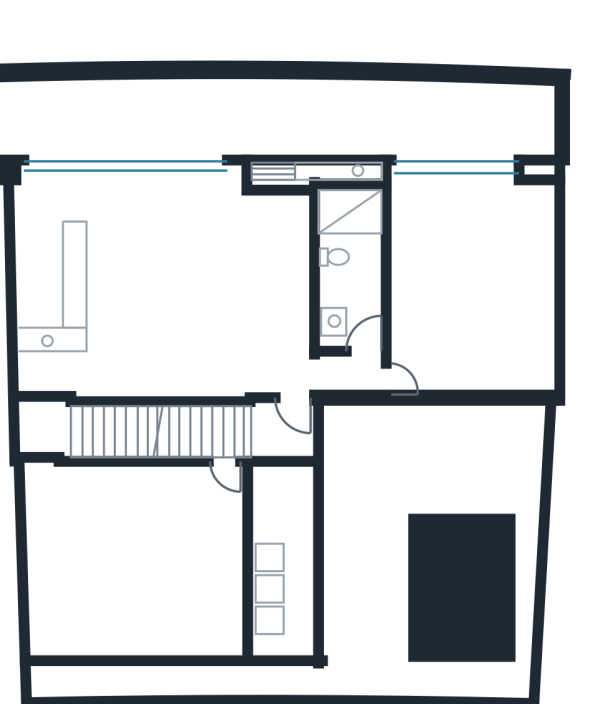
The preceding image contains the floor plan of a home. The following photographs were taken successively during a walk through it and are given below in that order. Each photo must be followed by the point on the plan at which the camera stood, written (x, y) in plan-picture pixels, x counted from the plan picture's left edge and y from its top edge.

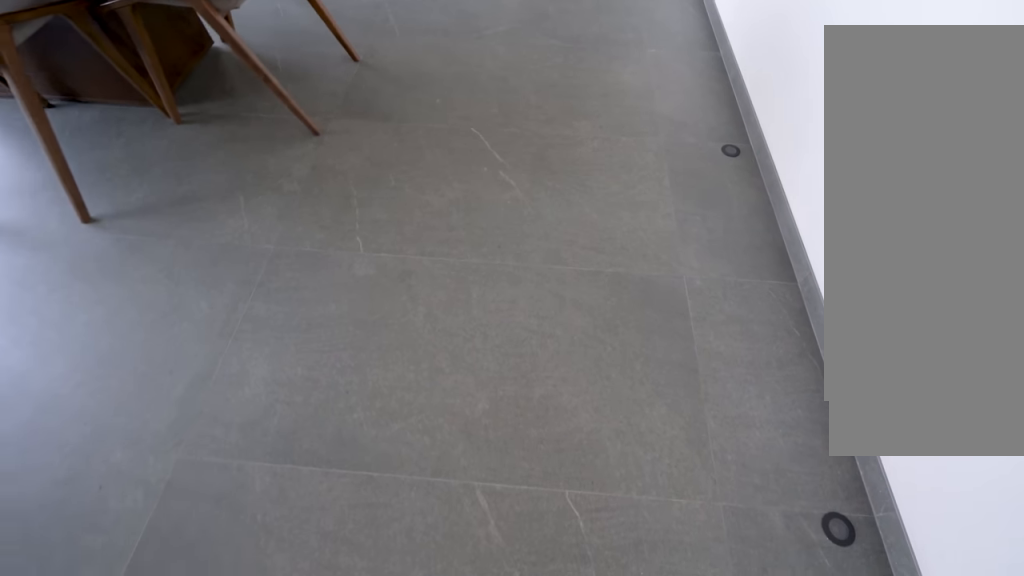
(158, 258)
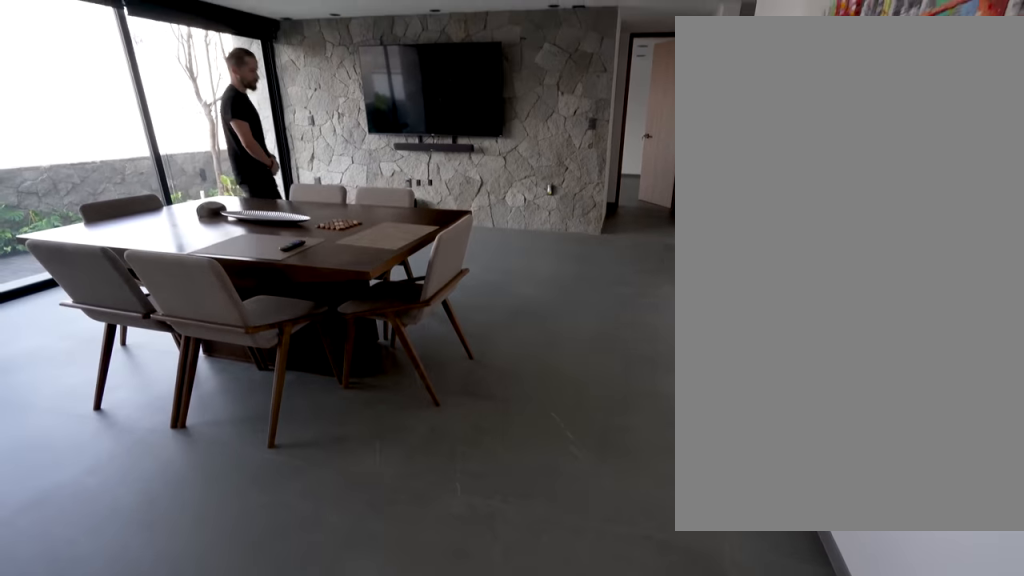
(142, 327)
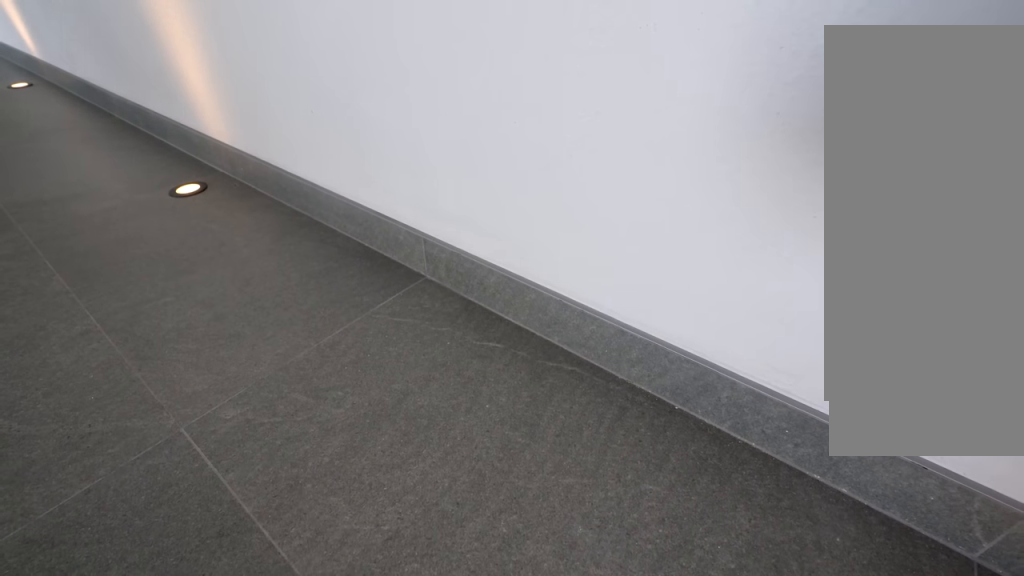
(169, 376)
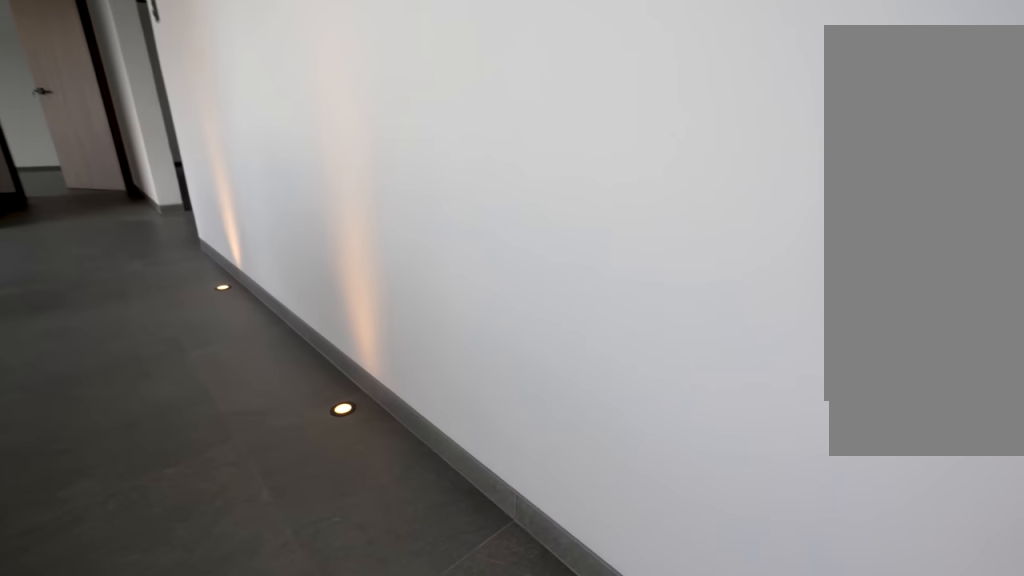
(160, 380)
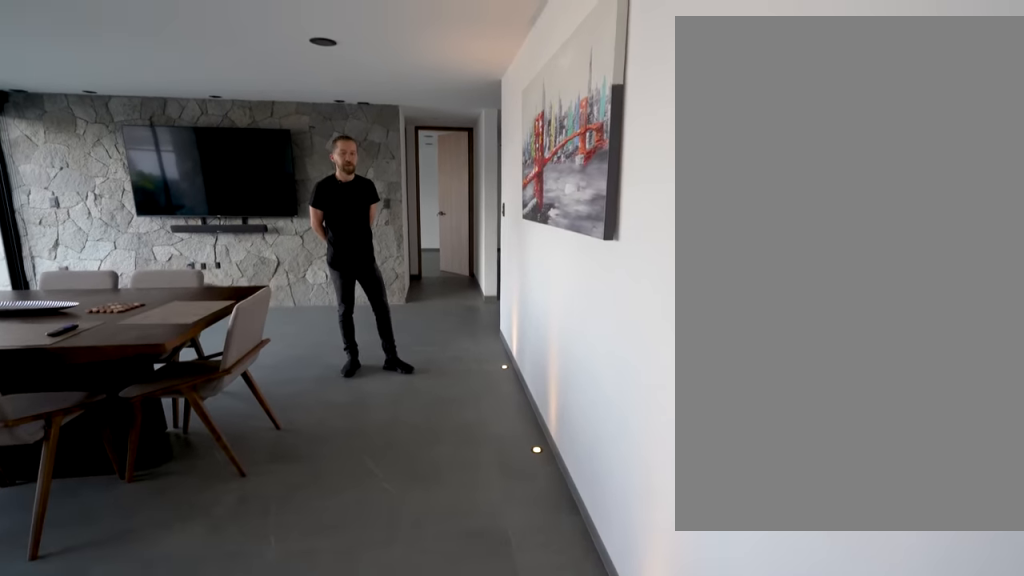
(83, 376)
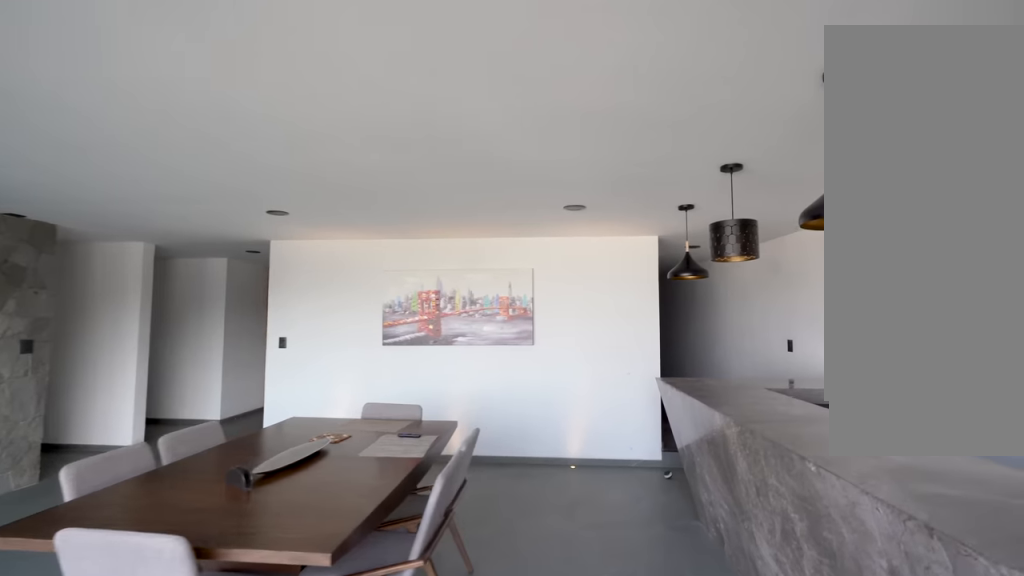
(162, 197)
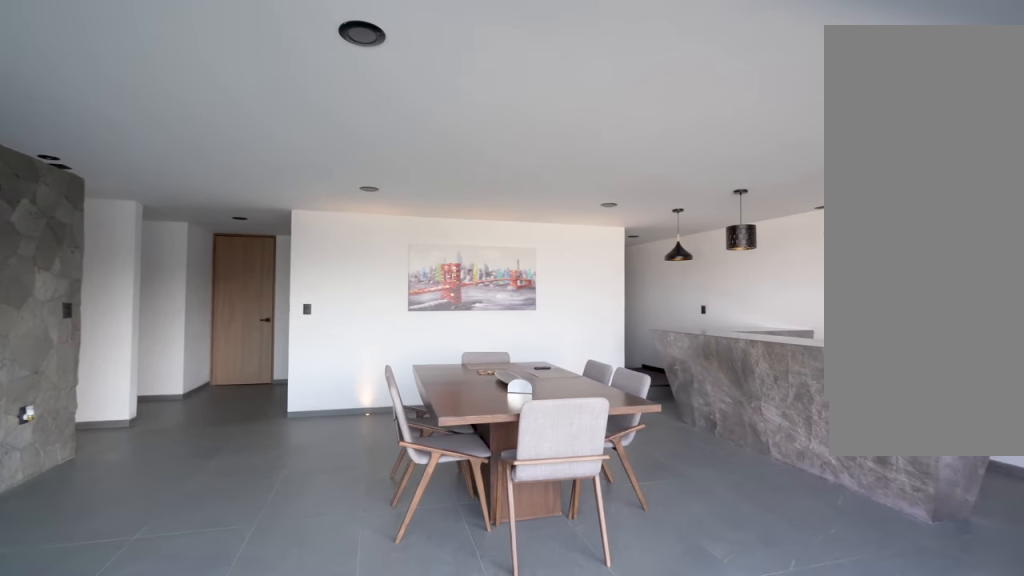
(165, 228)
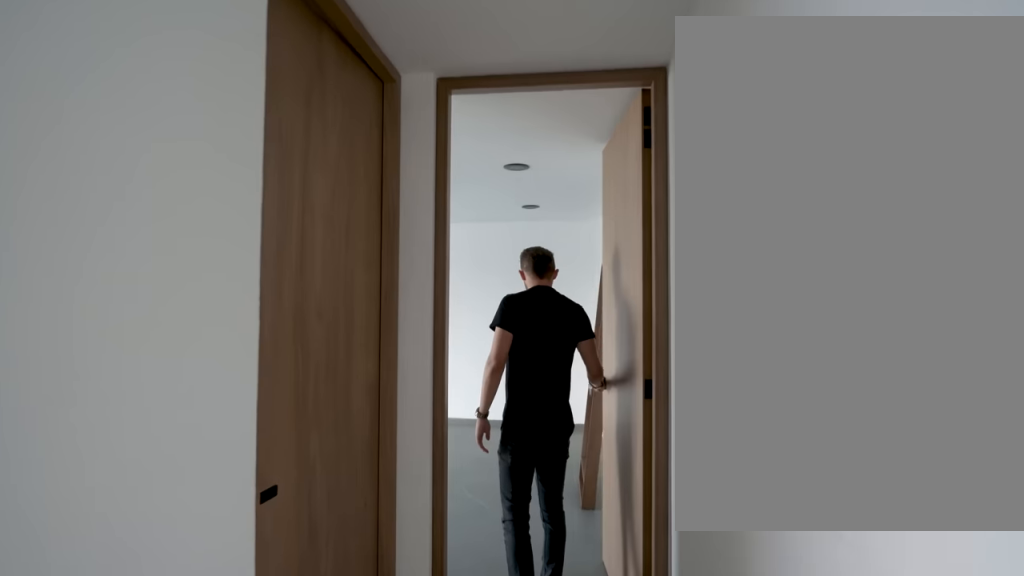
(267, 358)
